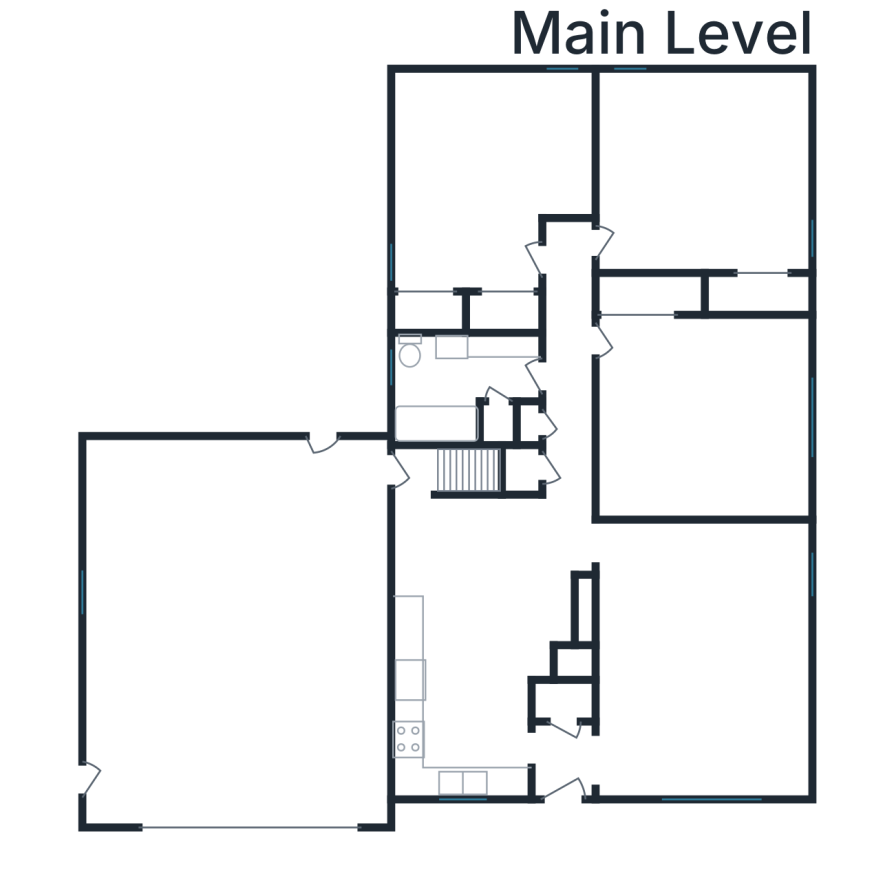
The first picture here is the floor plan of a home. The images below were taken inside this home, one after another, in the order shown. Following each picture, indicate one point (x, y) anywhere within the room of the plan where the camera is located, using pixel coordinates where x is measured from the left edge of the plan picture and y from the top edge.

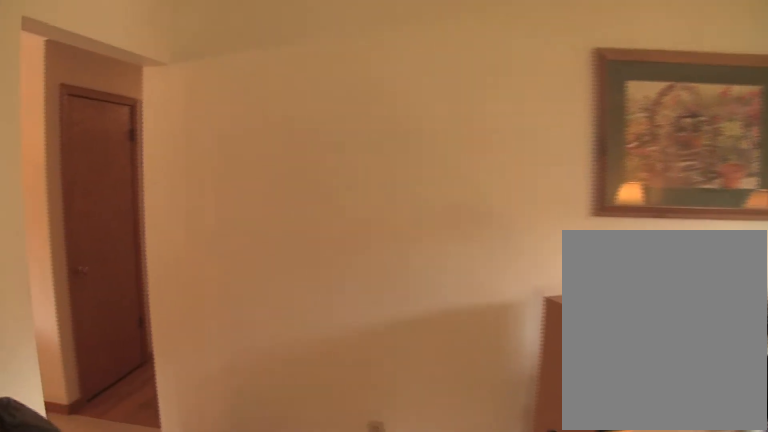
(699, 659)
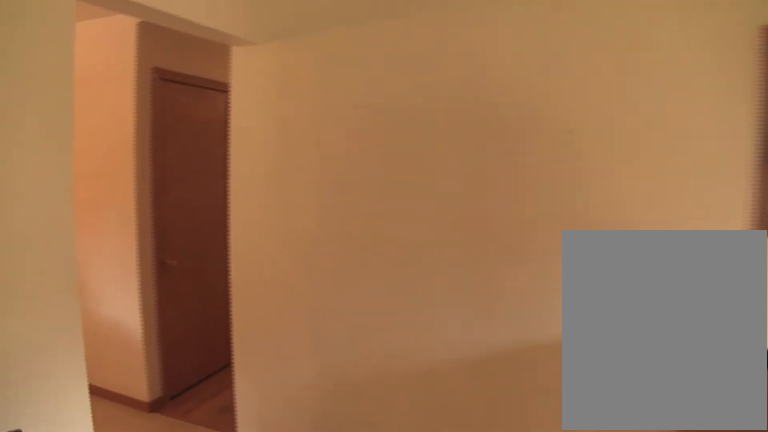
(699, 659)
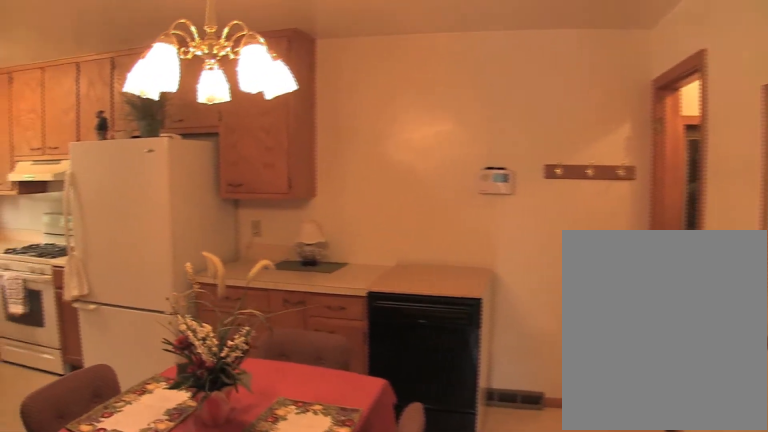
(478, 634)
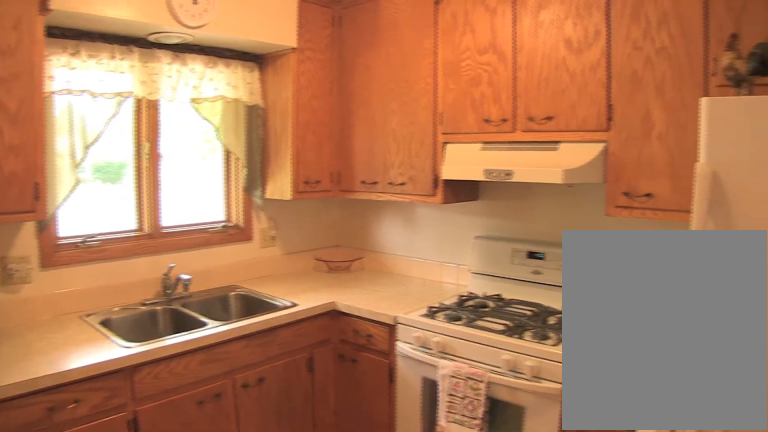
(478, 634)
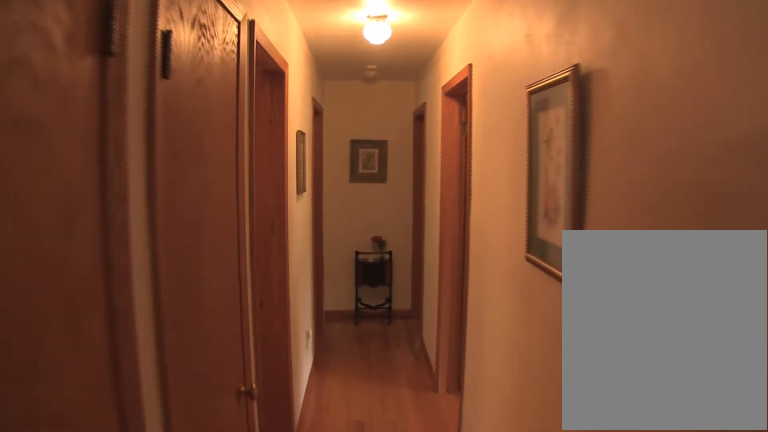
(569, 357)
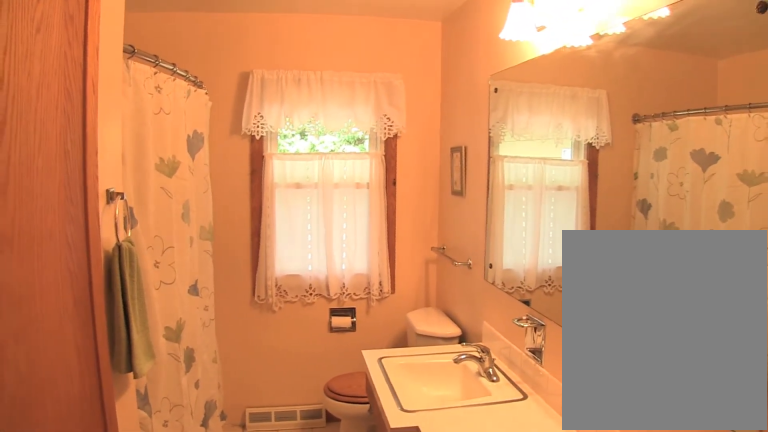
(459, 383)
